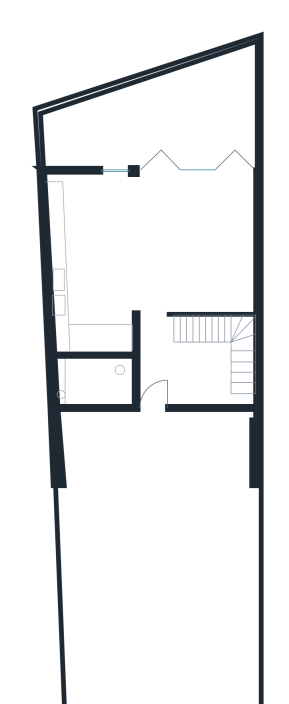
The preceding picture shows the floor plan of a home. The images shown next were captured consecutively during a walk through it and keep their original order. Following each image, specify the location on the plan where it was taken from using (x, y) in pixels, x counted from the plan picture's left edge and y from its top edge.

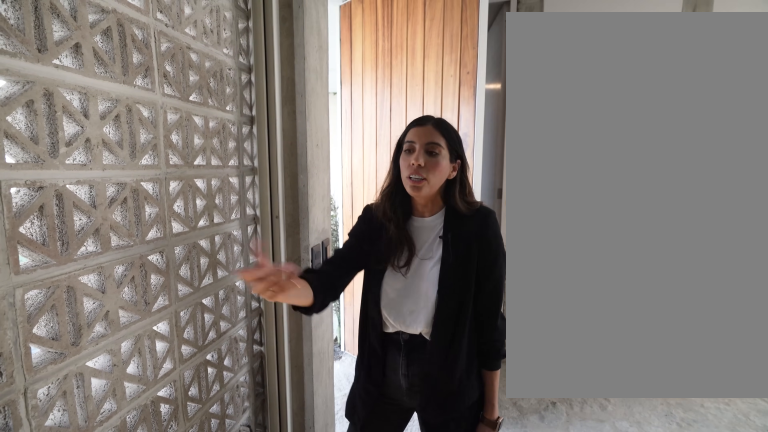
(206, 396)
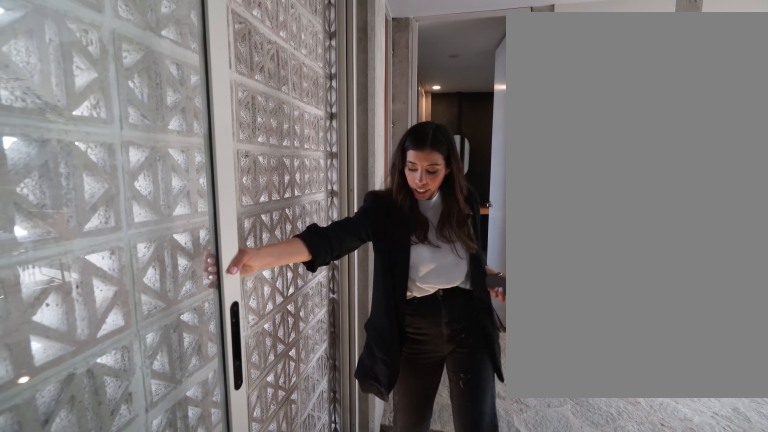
(206, 396)
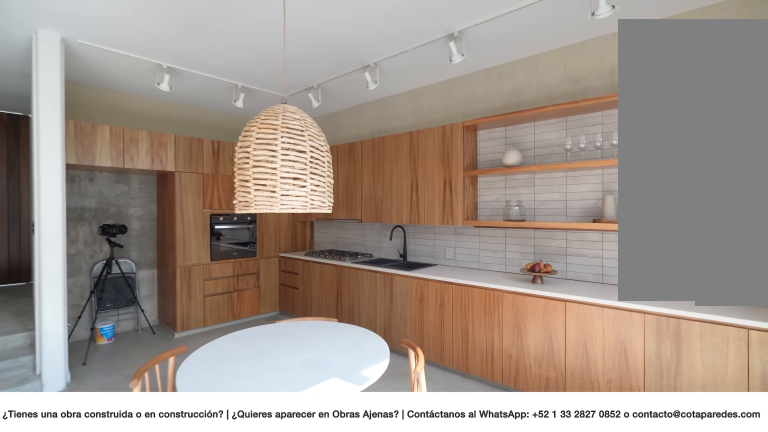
(157, 206)
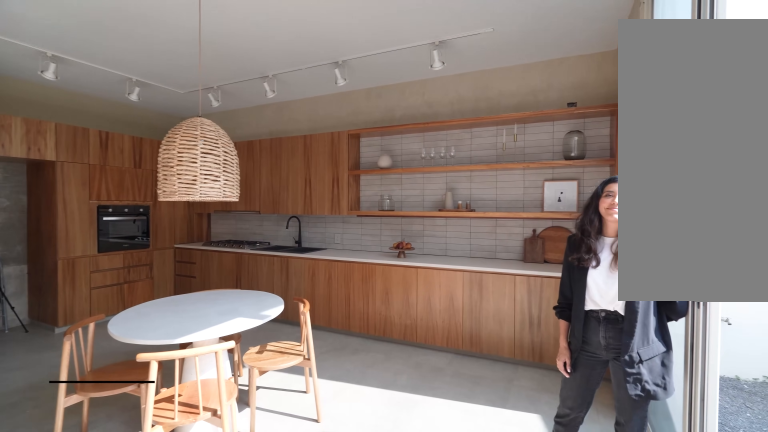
(162, 219)
